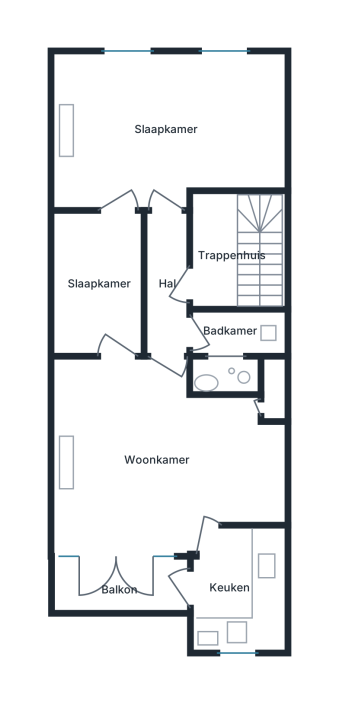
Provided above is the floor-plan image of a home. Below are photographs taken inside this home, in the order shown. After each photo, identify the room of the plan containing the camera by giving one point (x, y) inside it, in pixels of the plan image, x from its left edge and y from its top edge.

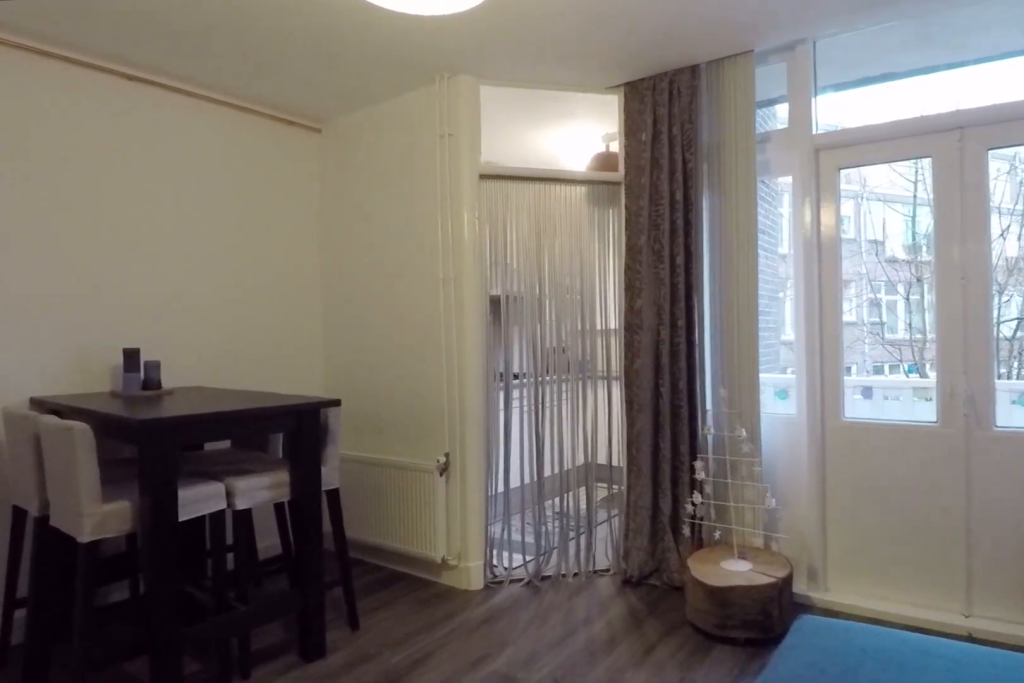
(159, 458)
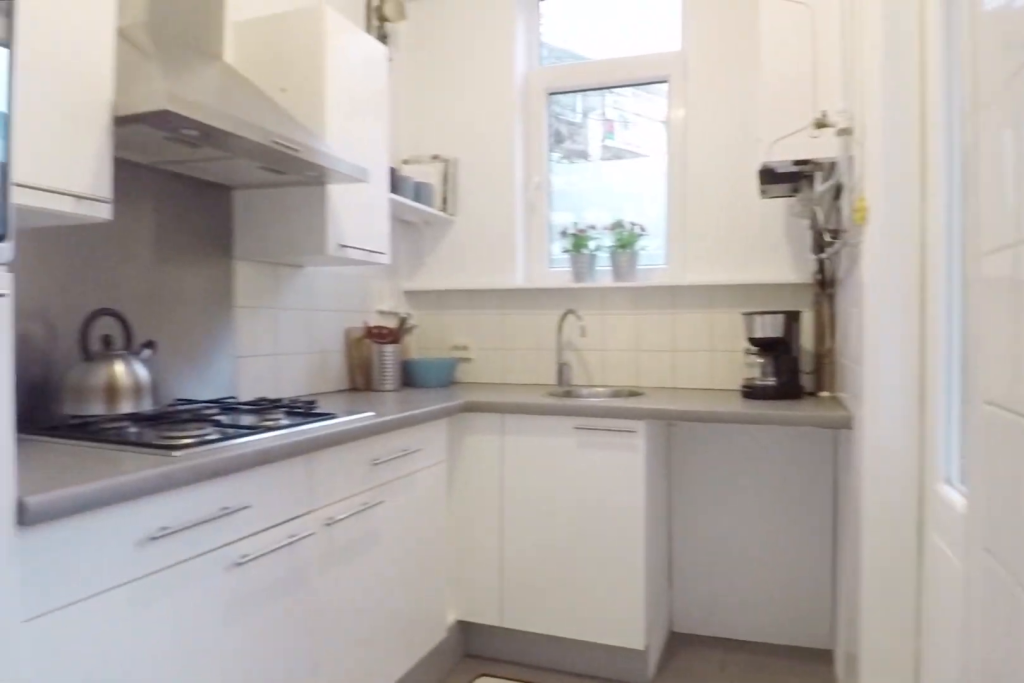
(239, 589)
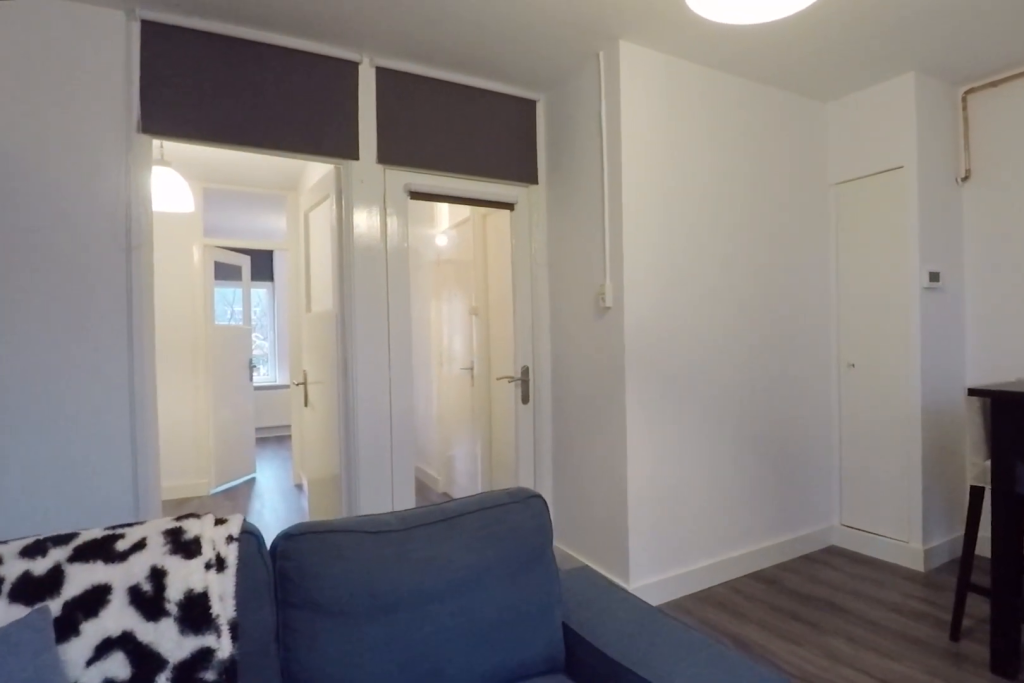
(159, 458)
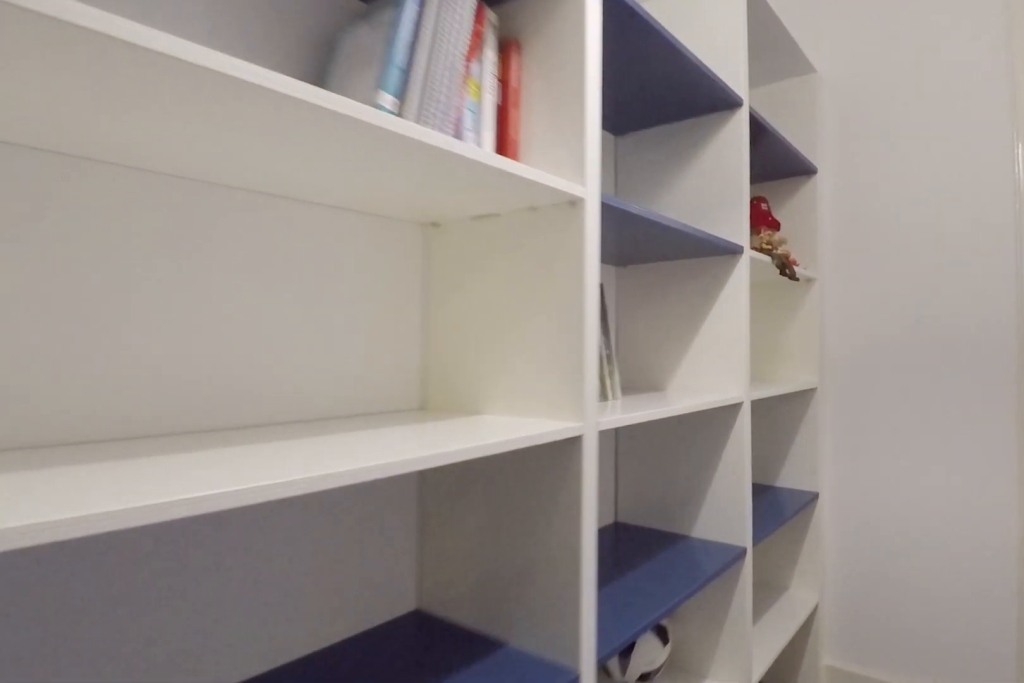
(99, 283)
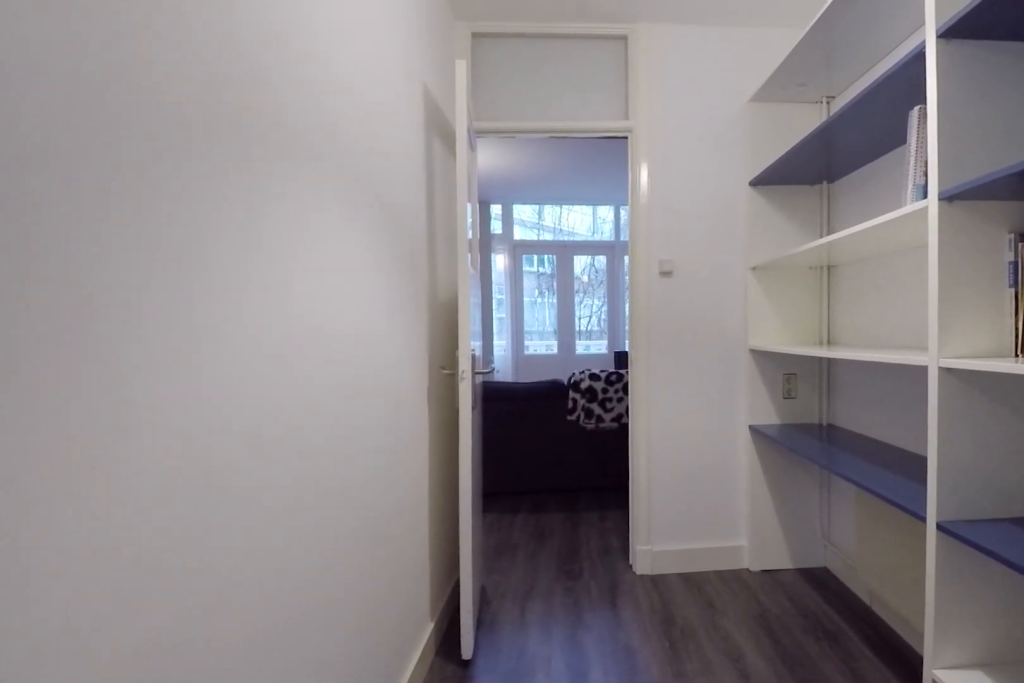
(99, 283)
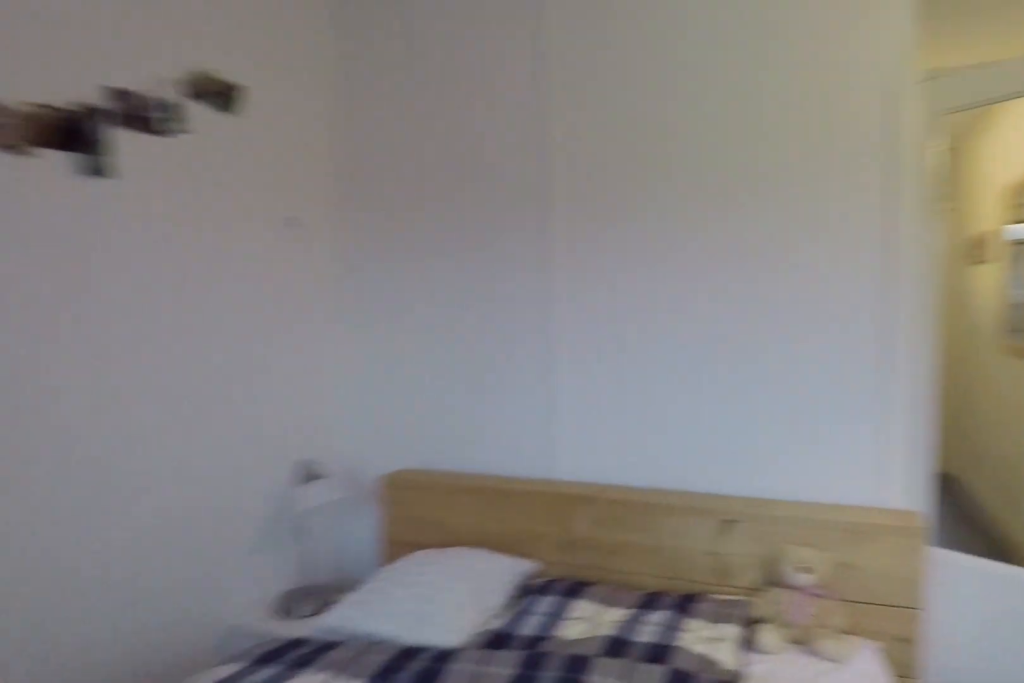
(168, 128)
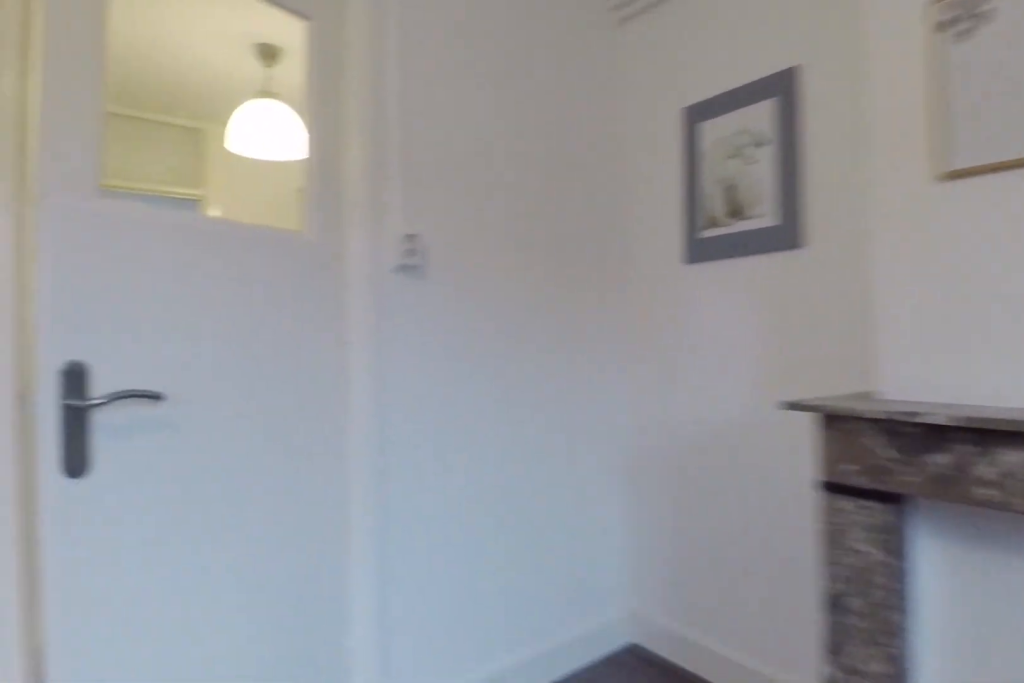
(168, 128)
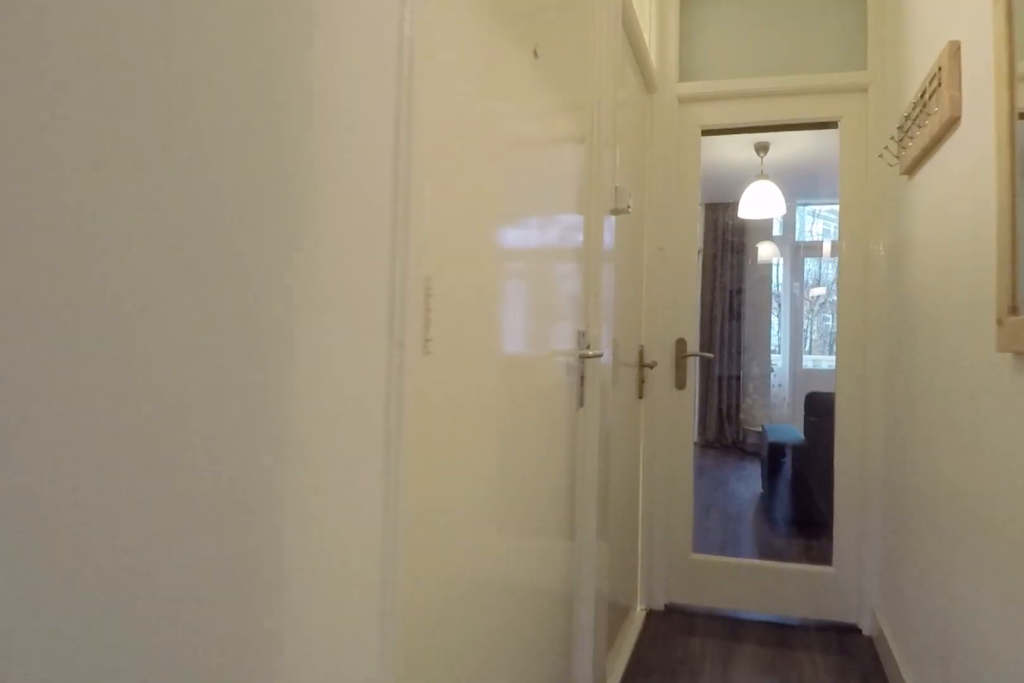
(167, 284)
